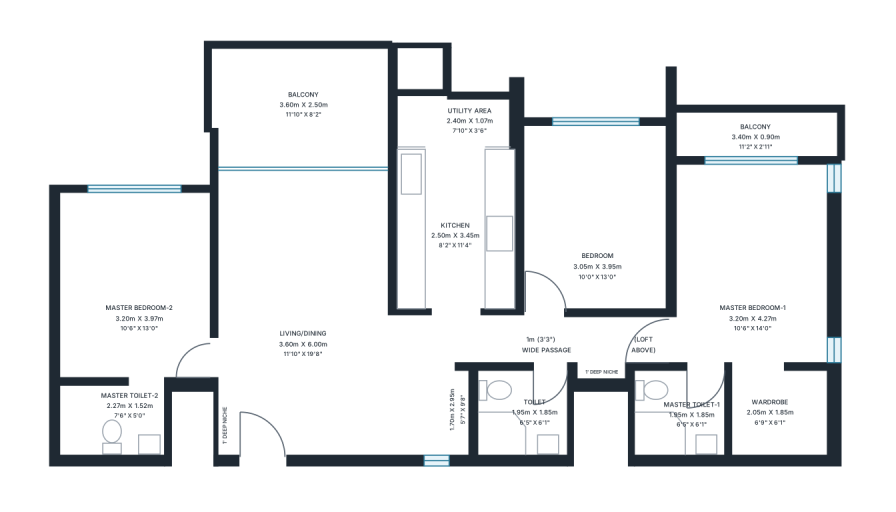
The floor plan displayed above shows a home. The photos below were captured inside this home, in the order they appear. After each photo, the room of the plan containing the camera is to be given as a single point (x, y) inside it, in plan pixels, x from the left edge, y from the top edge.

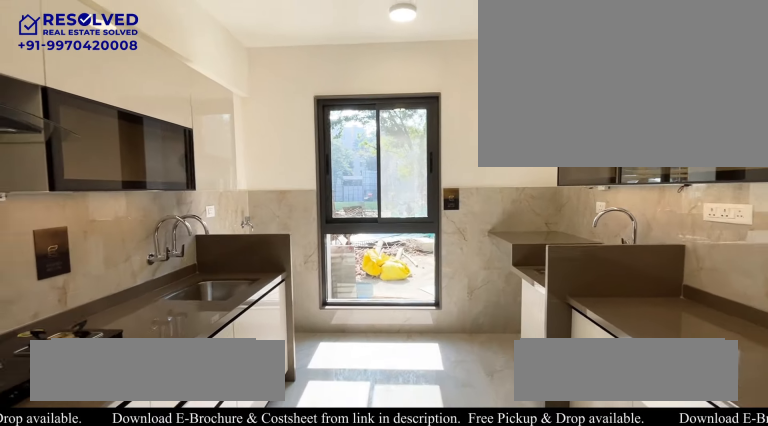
(455, 230)
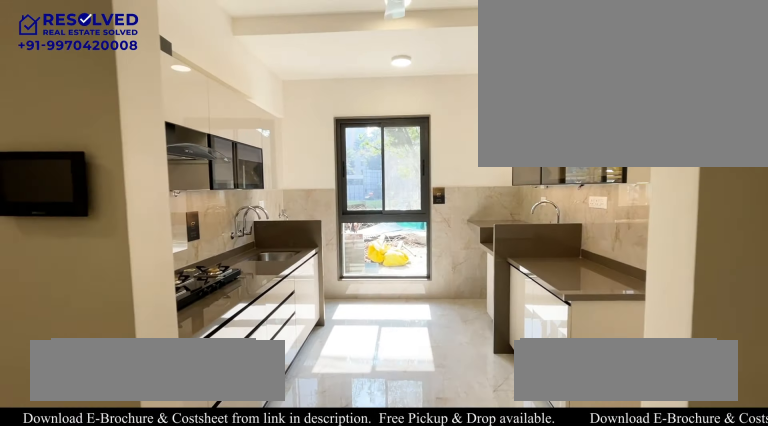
(455, 230)
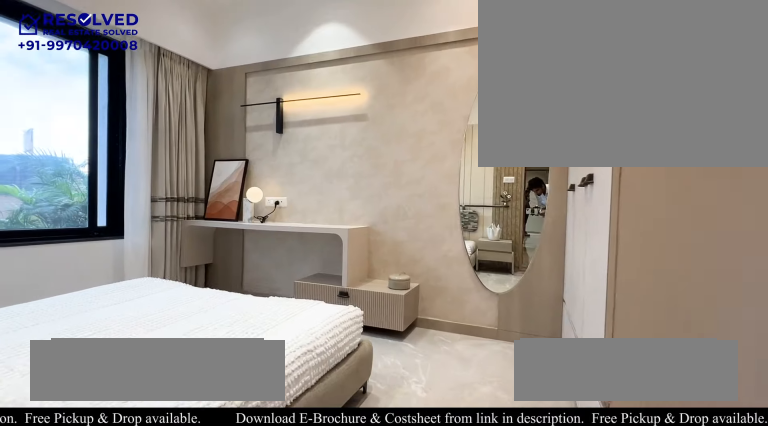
(595, 216)
